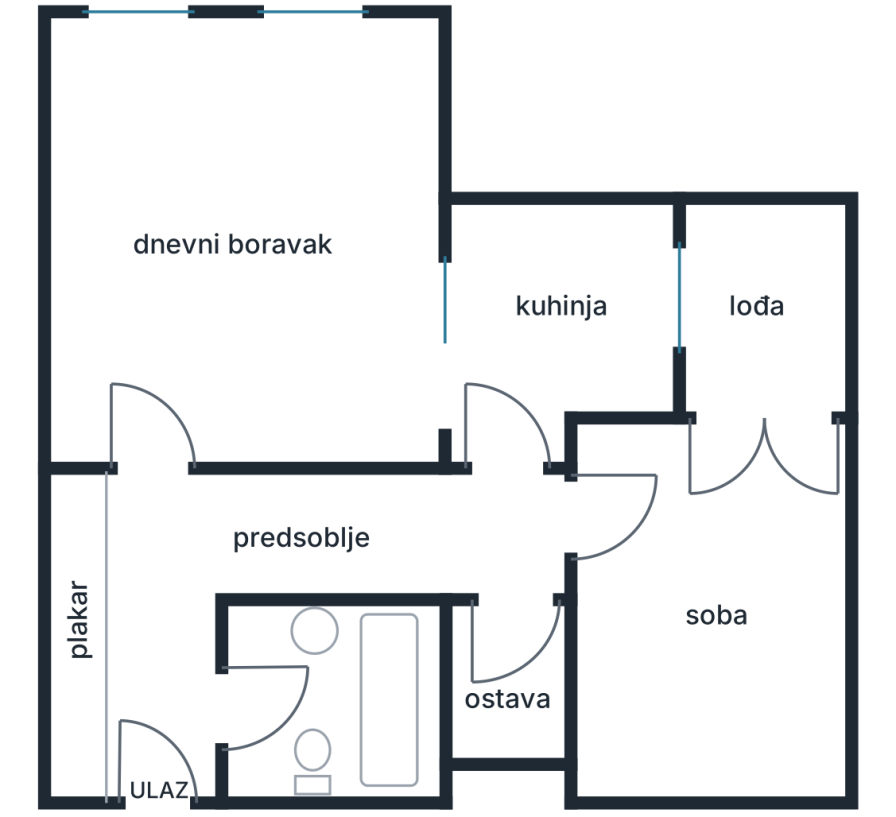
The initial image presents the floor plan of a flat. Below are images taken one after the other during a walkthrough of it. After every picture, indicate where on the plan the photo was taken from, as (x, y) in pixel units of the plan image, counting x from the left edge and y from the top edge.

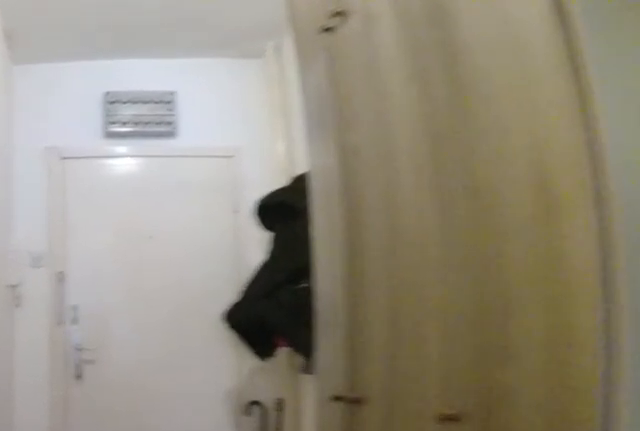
(134, 473)
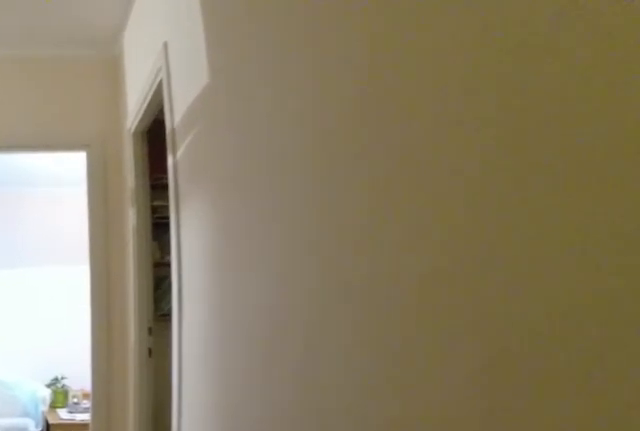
(229, 533)
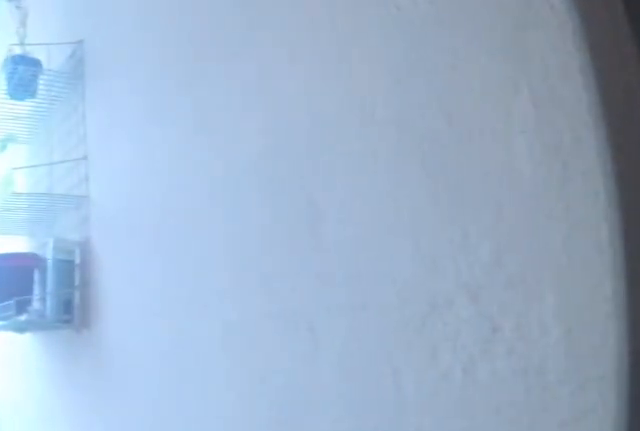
(817, 460)
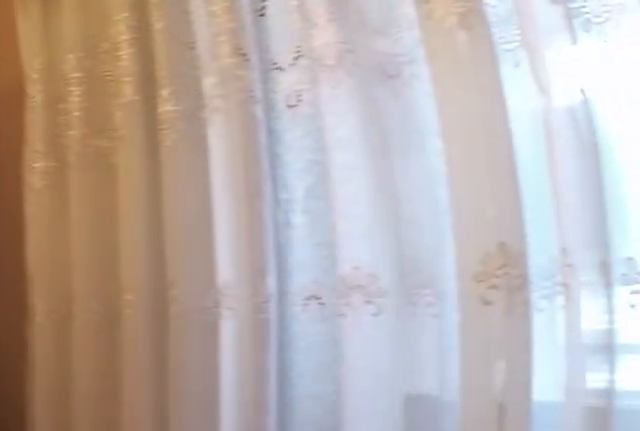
(835, 516)
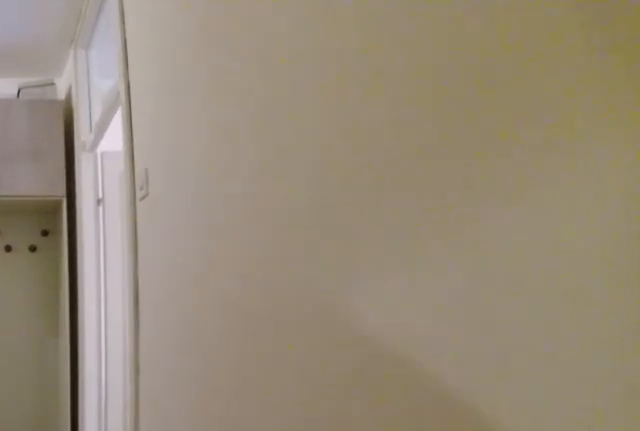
(384, 544)
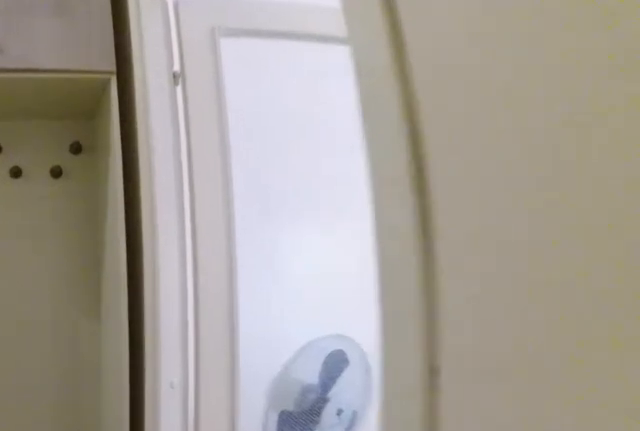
(274, 544)
